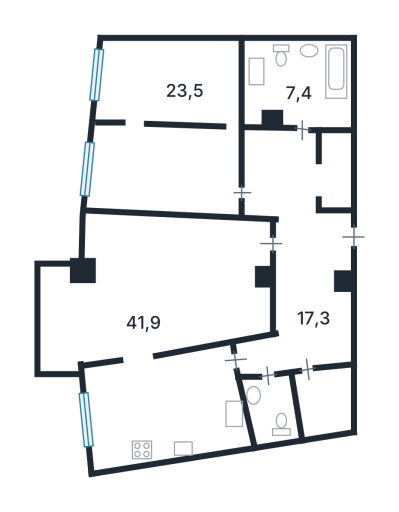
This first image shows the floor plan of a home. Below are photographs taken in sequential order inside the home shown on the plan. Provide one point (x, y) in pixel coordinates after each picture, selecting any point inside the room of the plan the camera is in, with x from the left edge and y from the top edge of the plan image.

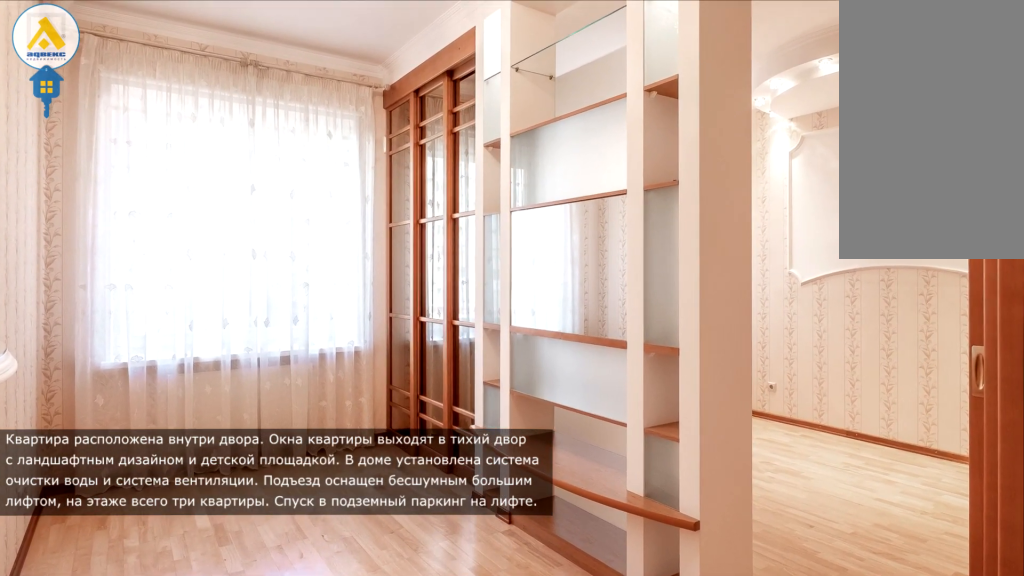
(168, 87)
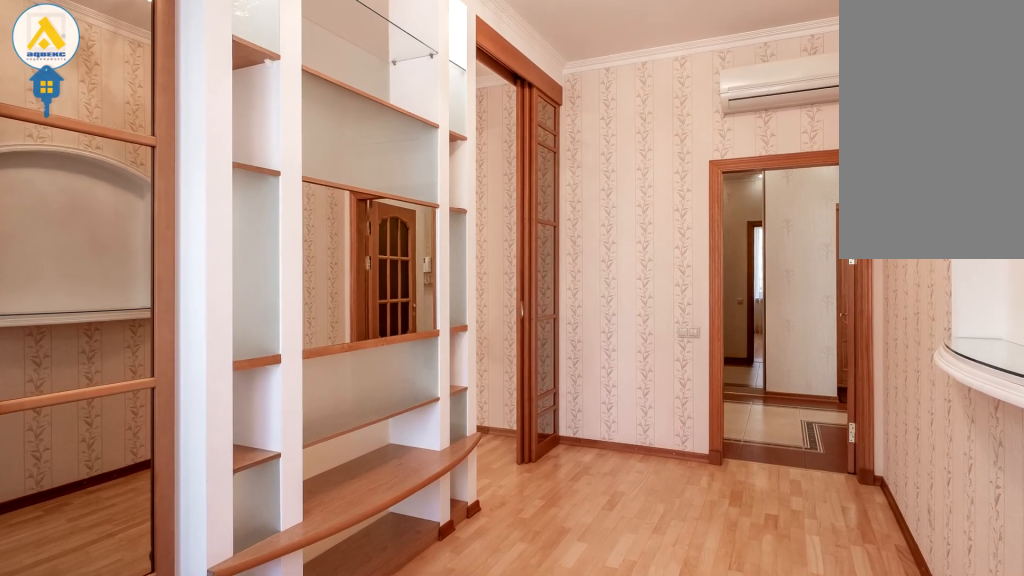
(181, 94)
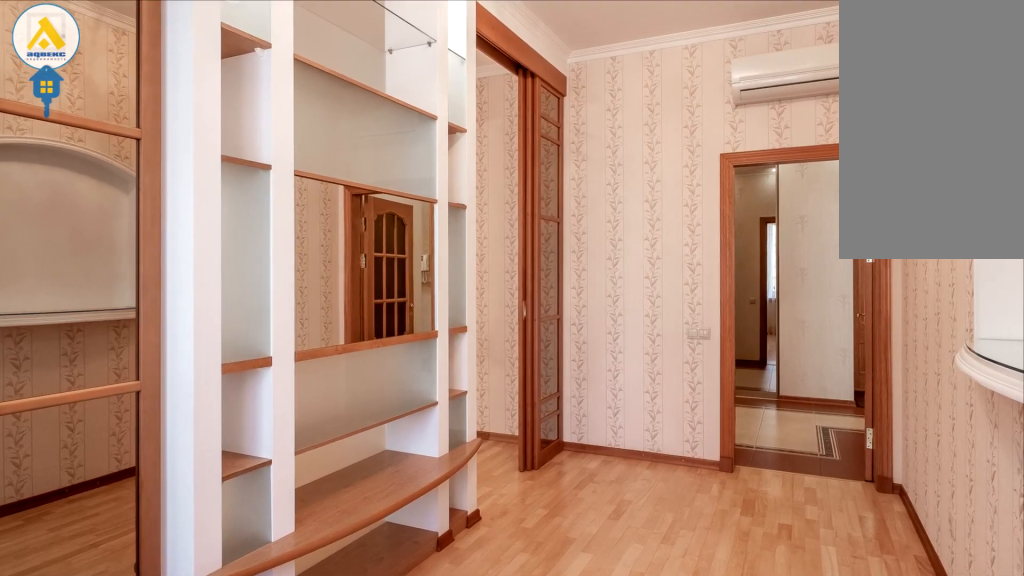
(182, 117)
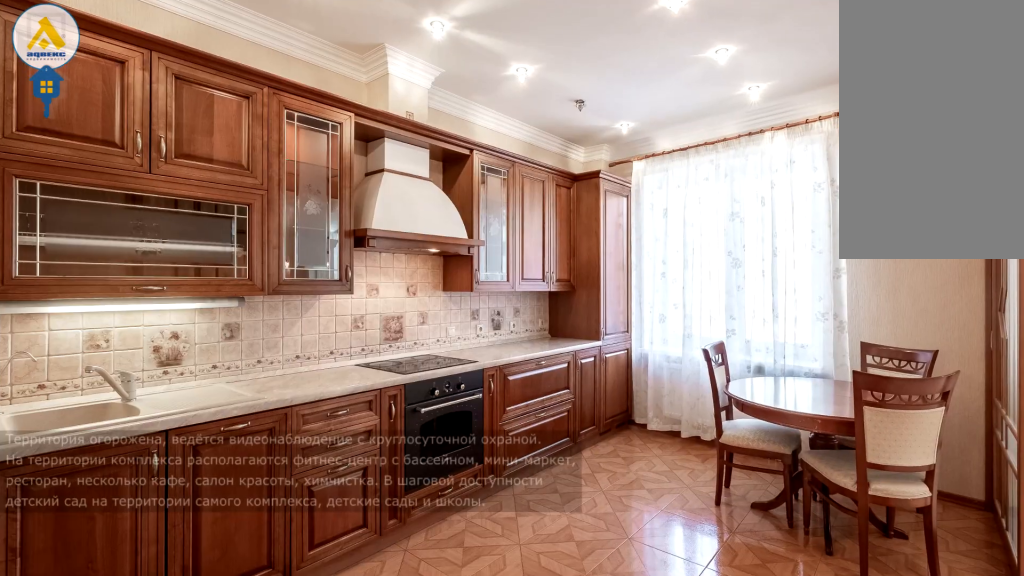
(156, 403)
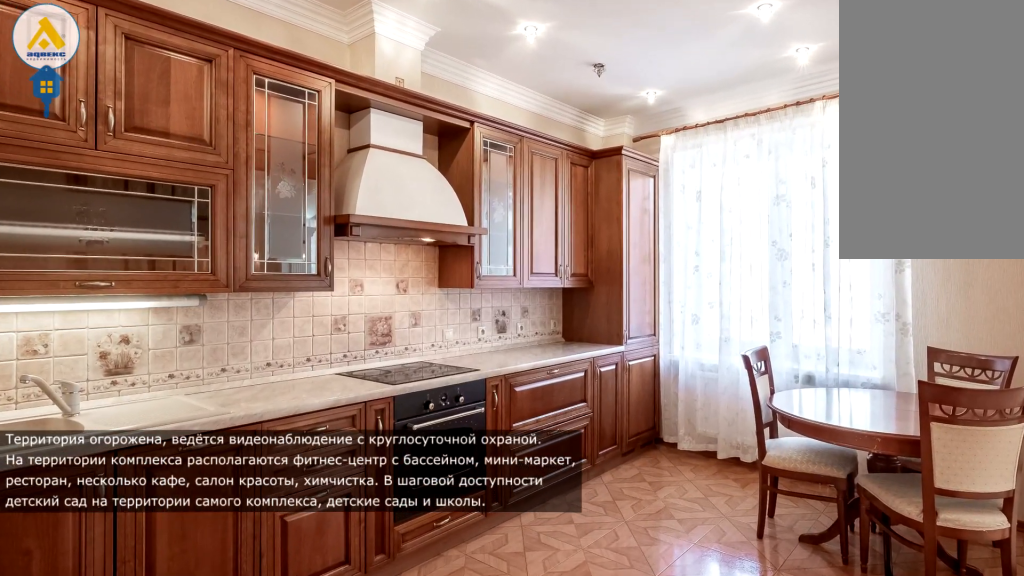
(156, 403)
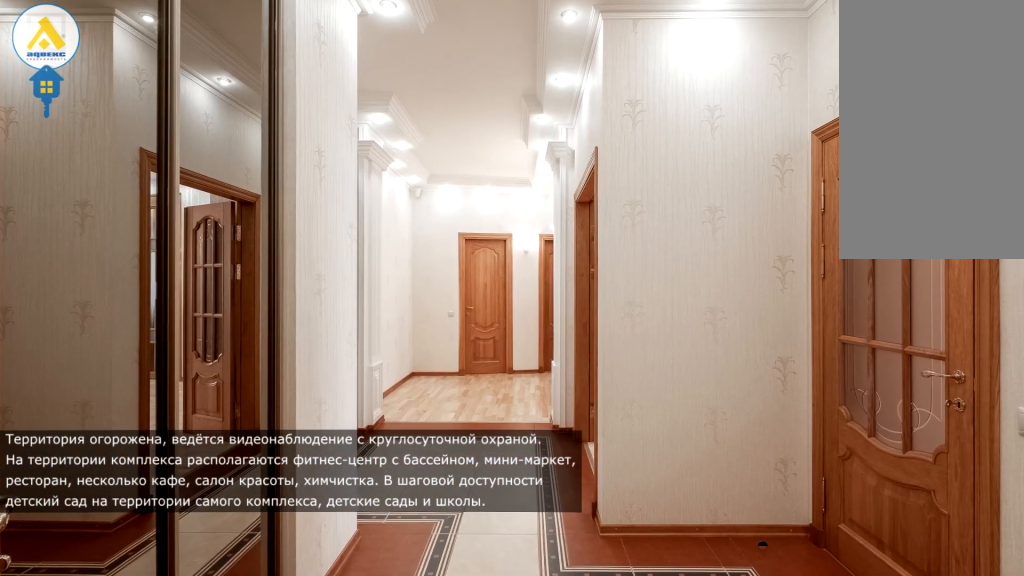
(288, 327)
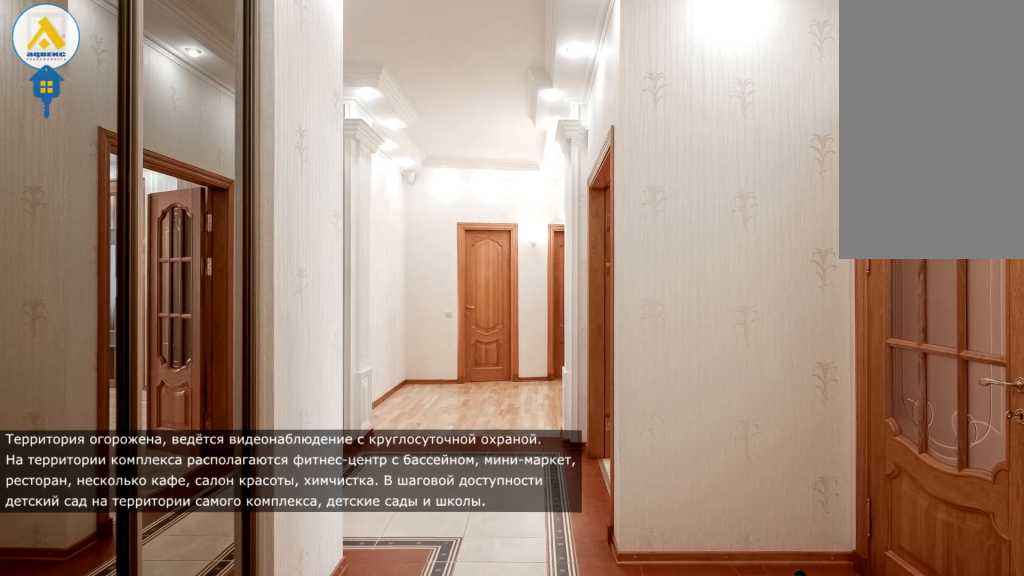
(283, 325)
